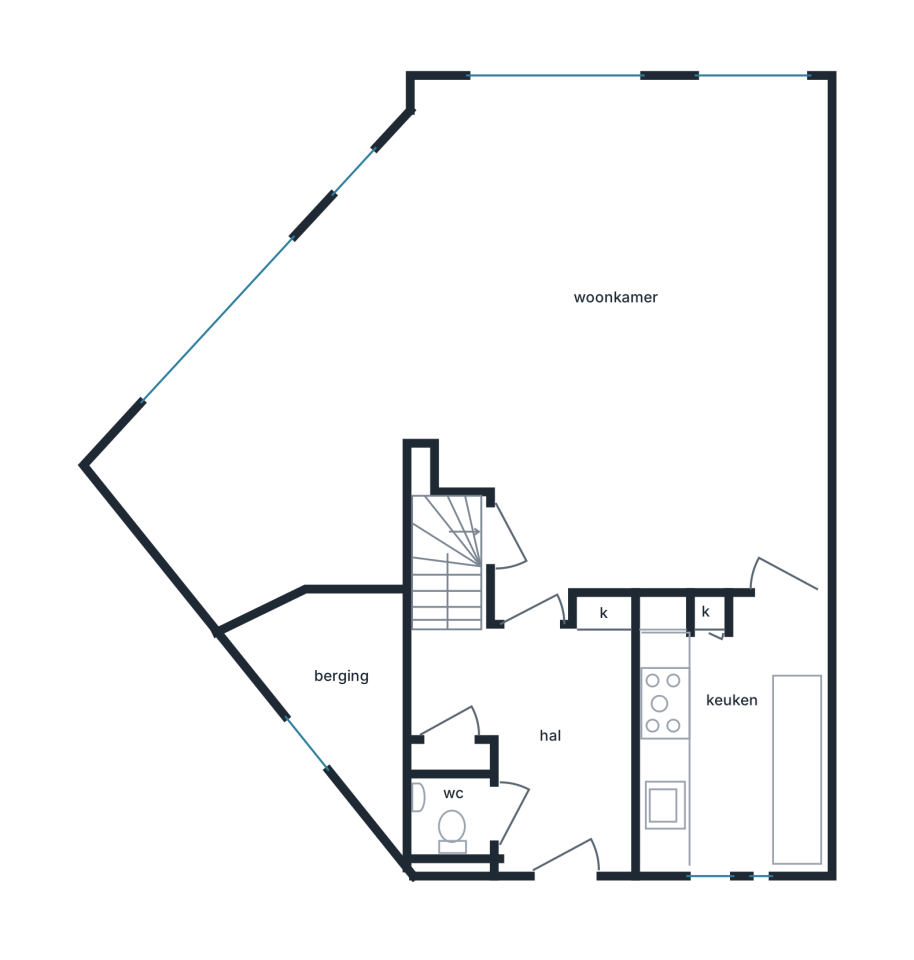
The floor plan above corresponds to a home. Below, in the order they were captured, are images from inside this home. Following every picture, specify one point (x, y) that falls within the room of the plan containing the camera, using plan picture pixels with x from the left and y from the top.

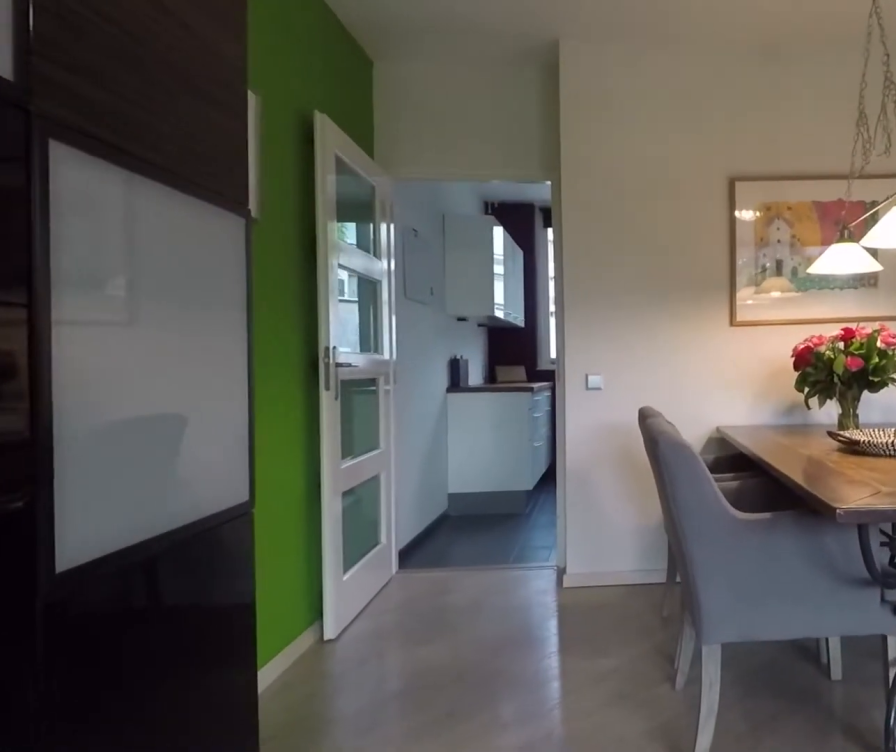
(587, 439)
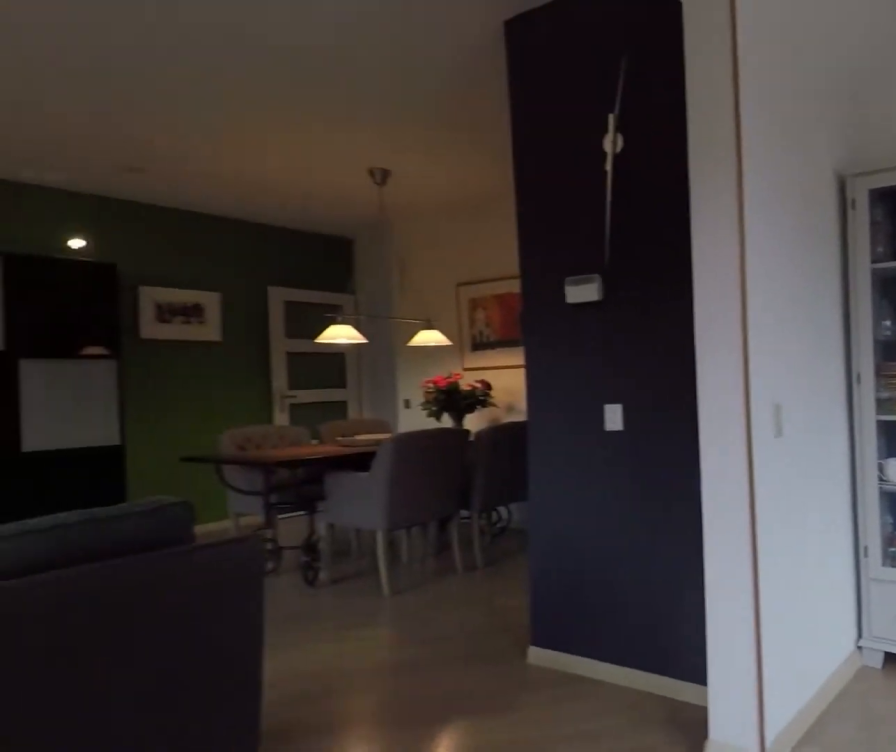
(587, 439)
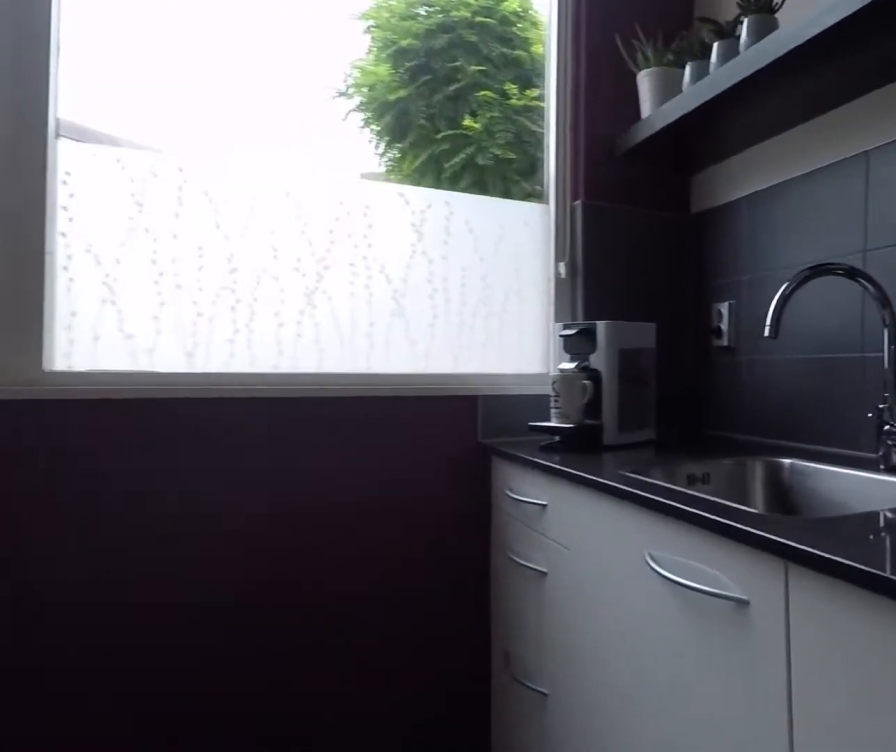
(734, 740)
